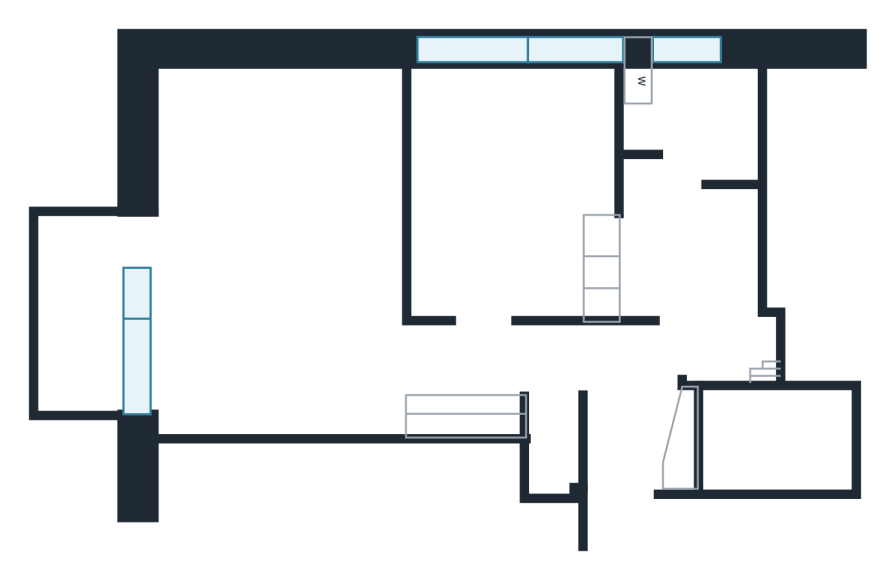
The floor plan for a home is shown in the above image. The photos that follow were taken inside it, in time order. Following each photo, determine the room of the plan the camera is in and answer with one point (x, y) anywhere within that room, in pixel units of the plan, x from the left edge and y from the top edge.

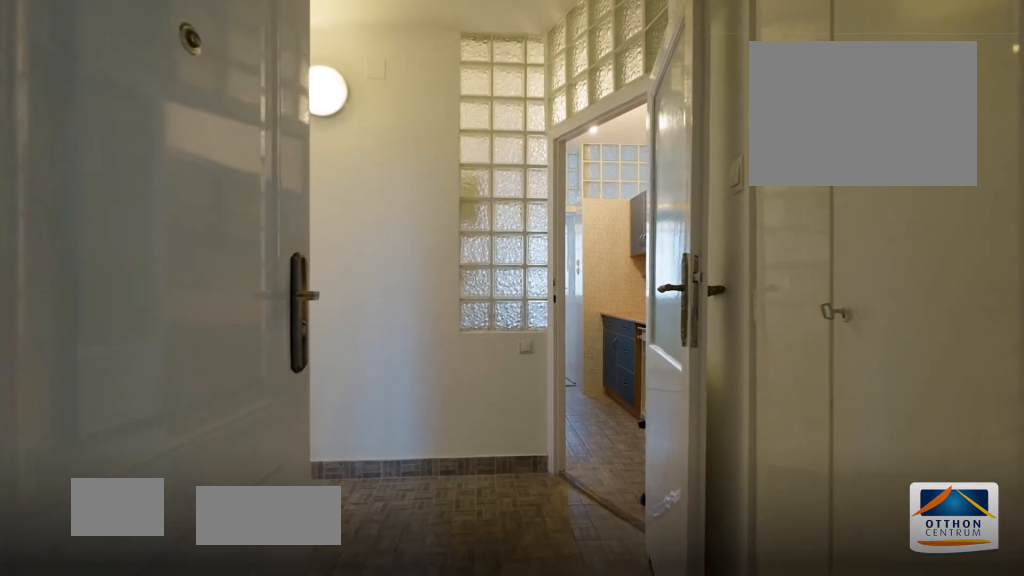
(623, 440)
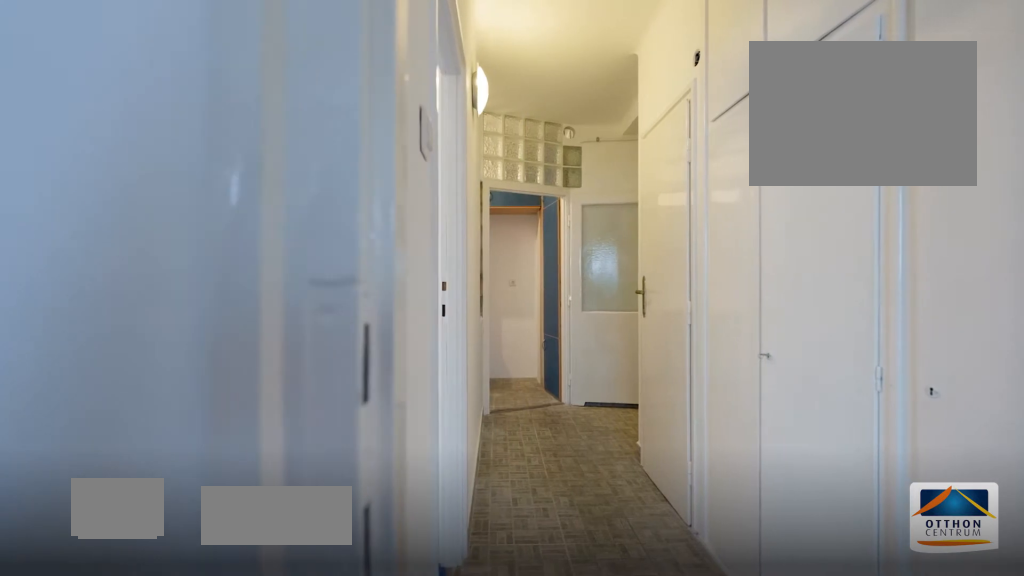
(623, 440)
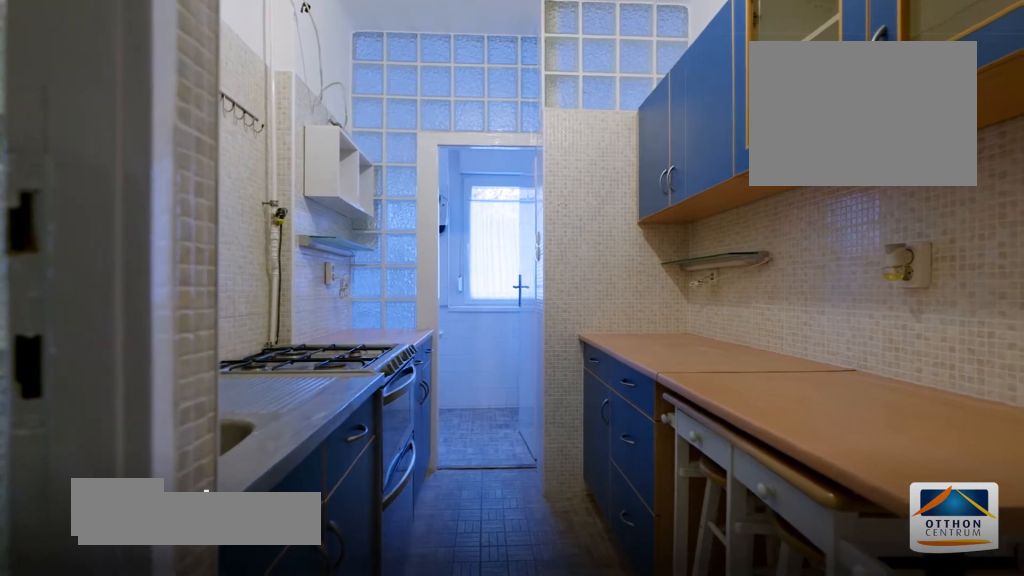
(700, 239)
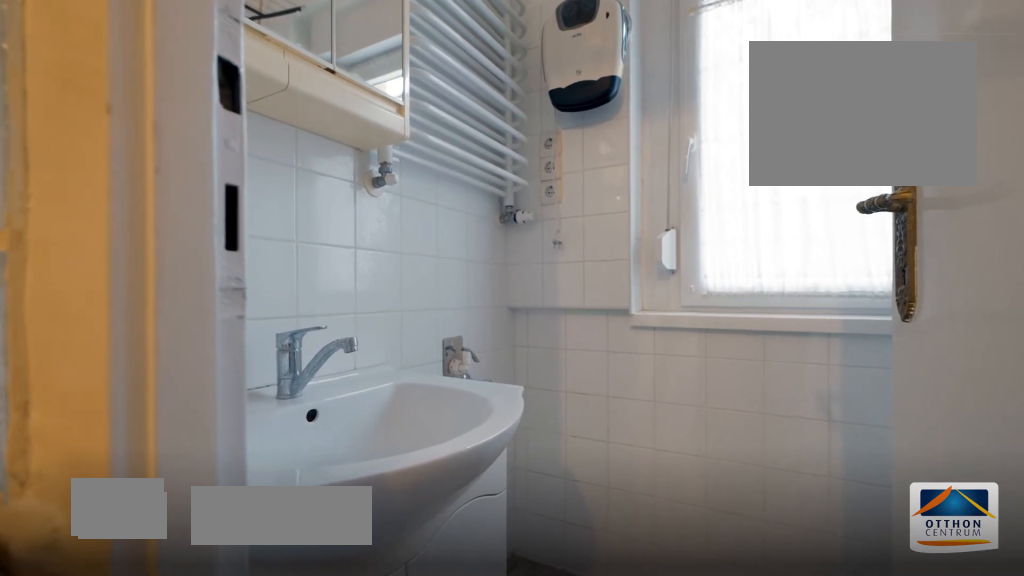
(700, 130)
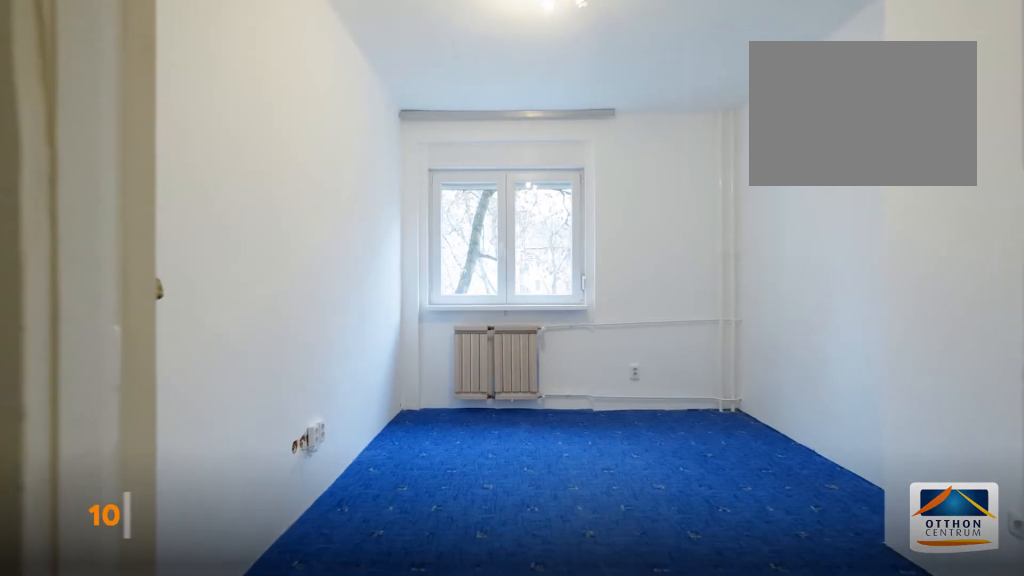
(520, 186)
